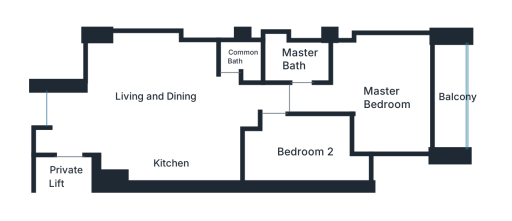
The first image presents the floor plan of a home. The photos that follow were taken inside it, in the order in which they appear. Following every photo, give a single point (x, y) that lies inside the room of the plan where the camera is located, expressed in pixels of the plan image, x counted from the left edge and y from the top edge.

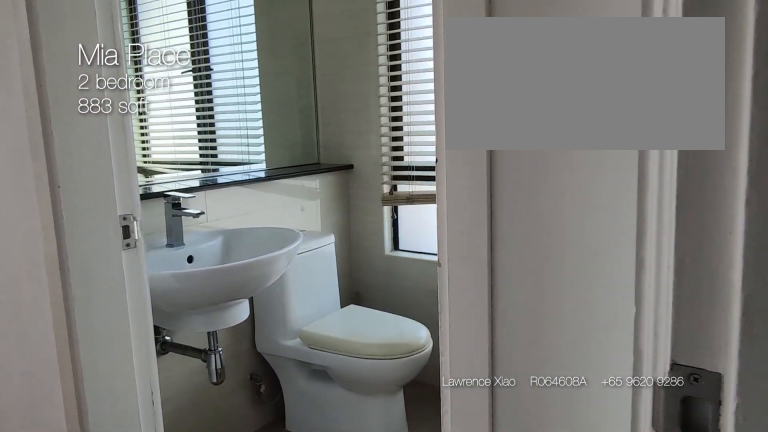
(298, 57)
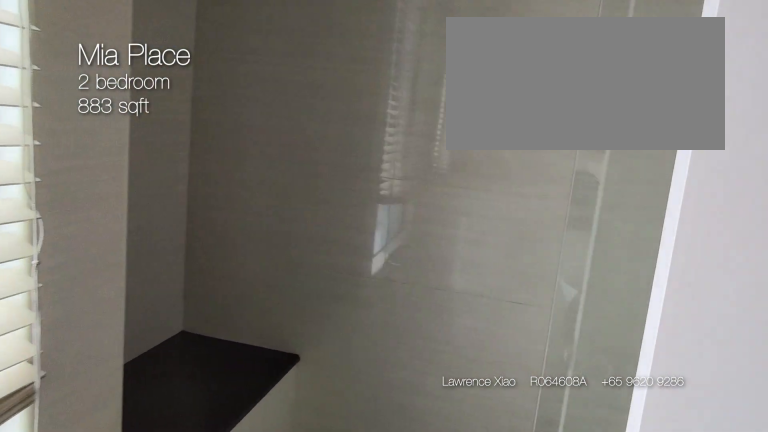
(298, 57)
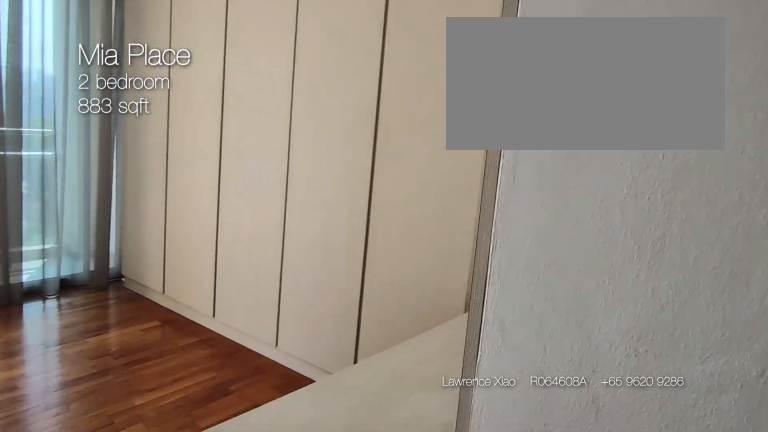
(372, 93)
